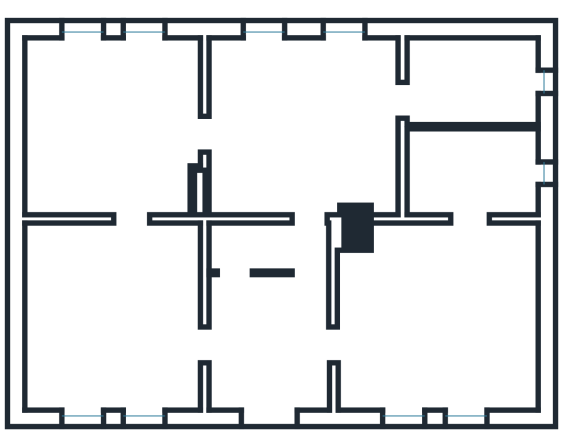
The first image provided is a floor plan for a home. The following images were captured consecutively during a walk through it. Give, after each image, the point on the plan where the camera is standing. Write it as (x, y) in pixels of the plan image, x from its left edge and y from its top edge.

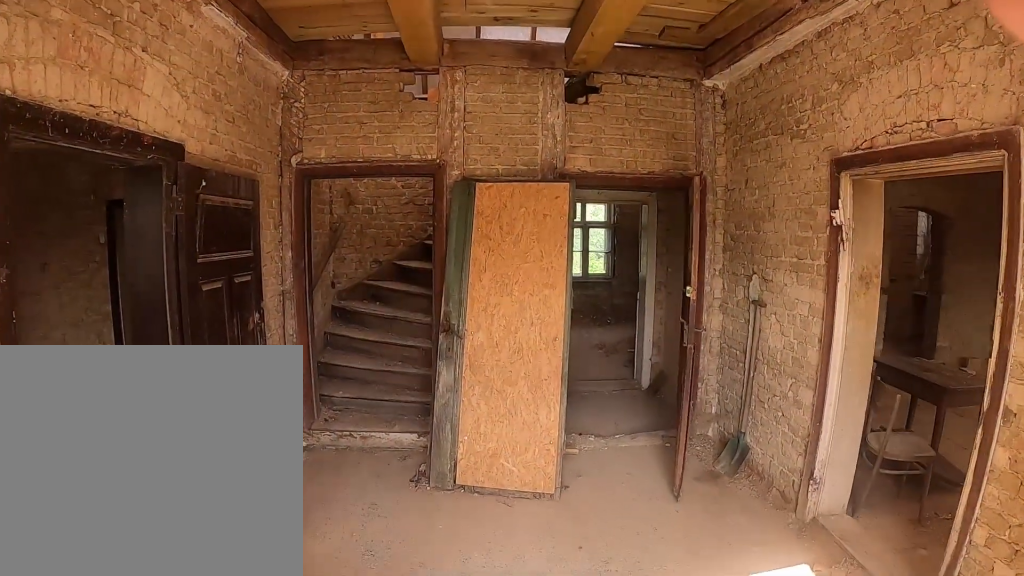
(282, 372)
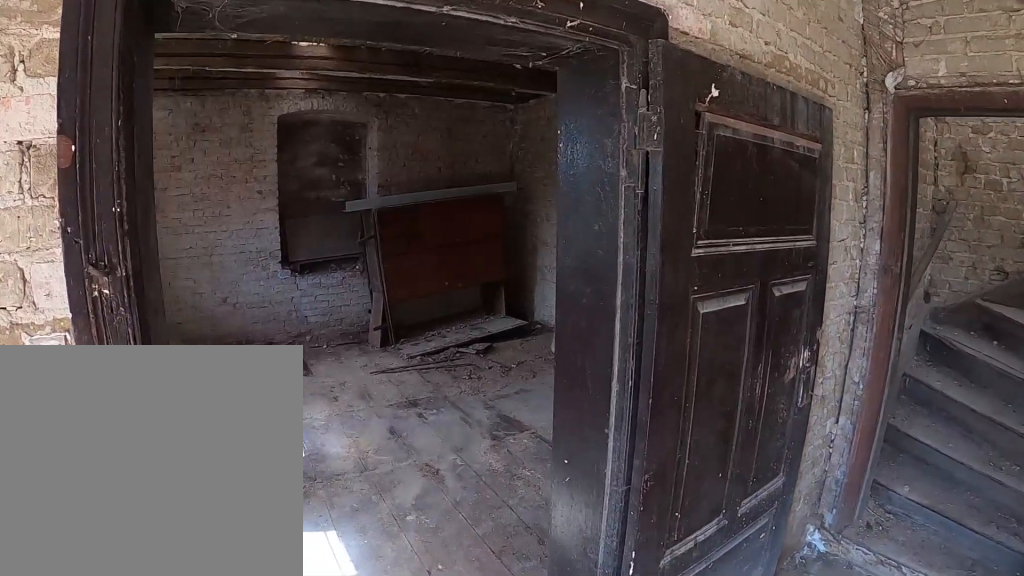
(243, 341)
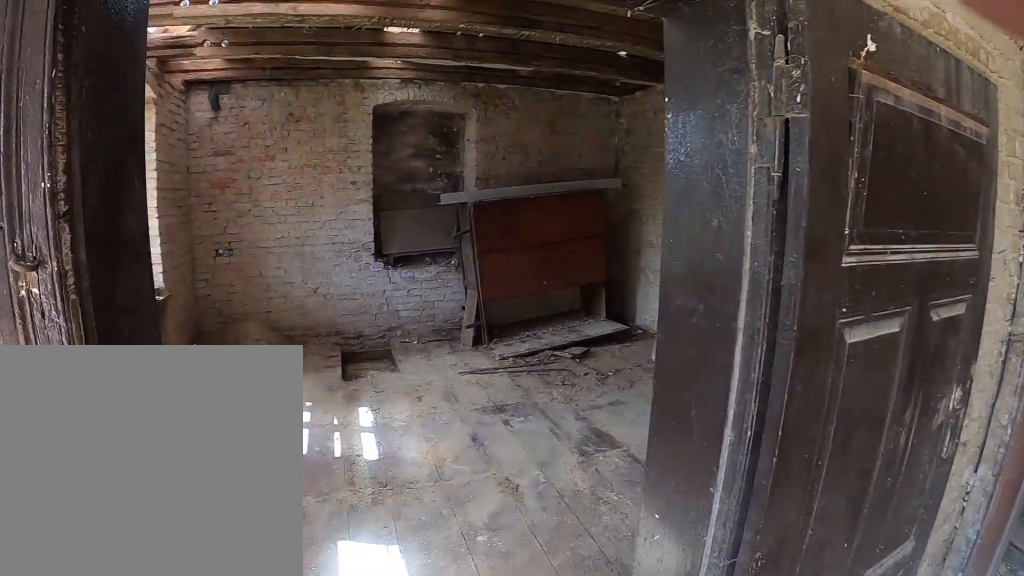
(237, 342)
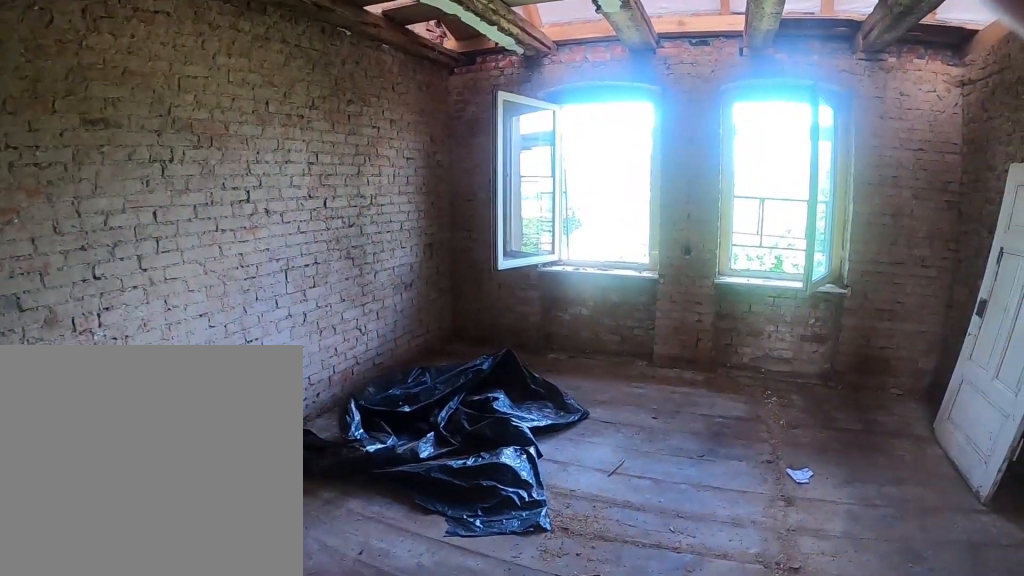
(90, 202)
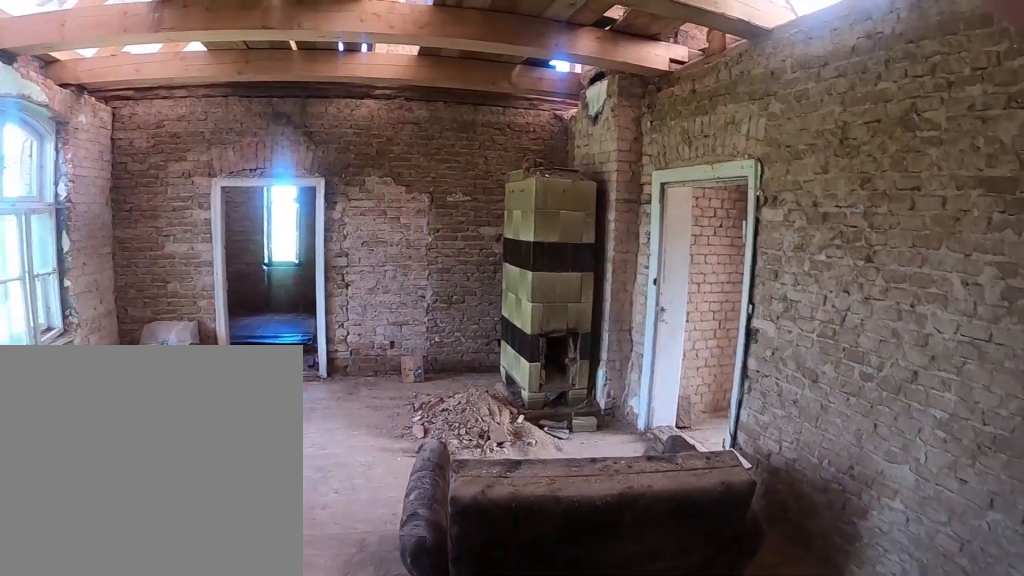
(194, 134)
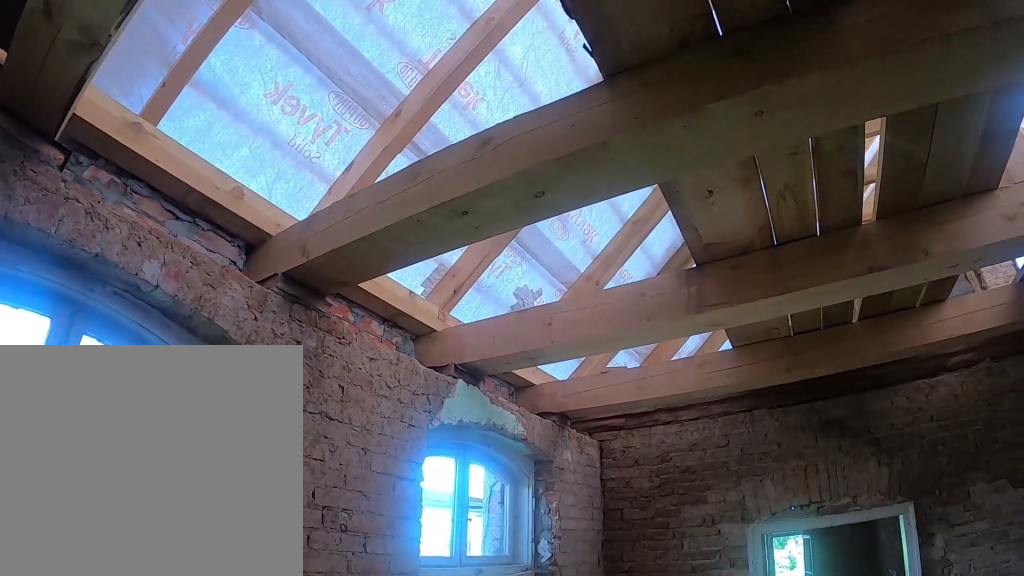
(278, 119)
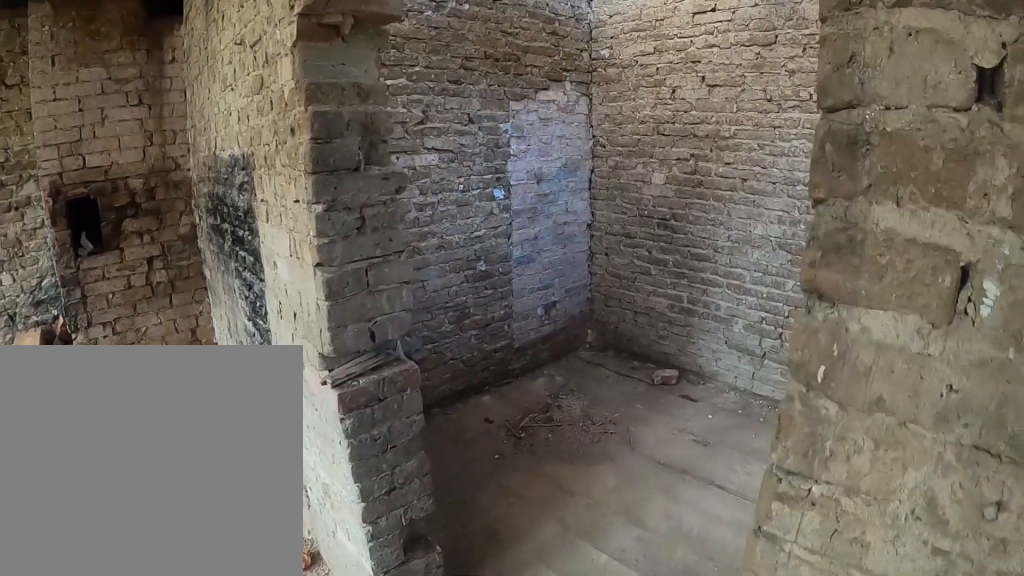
(458, 262)
